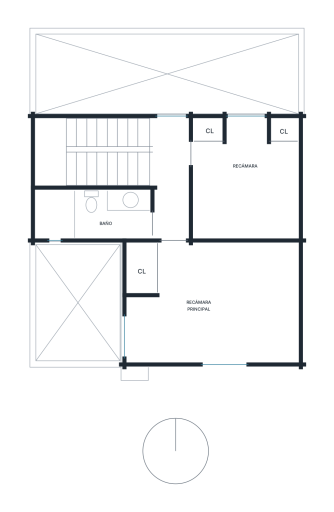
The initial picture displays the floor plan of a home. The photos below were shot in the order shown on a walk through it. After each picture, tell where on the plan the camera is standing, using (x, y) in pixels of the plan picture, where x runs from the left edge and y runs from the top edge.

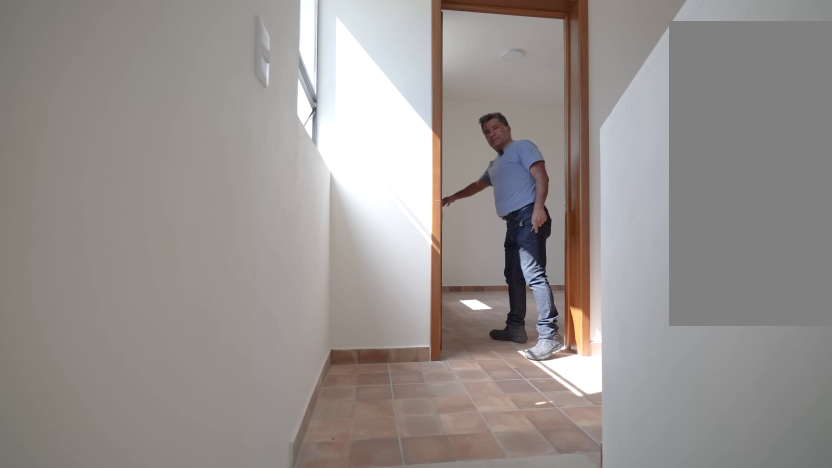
(106, 131)
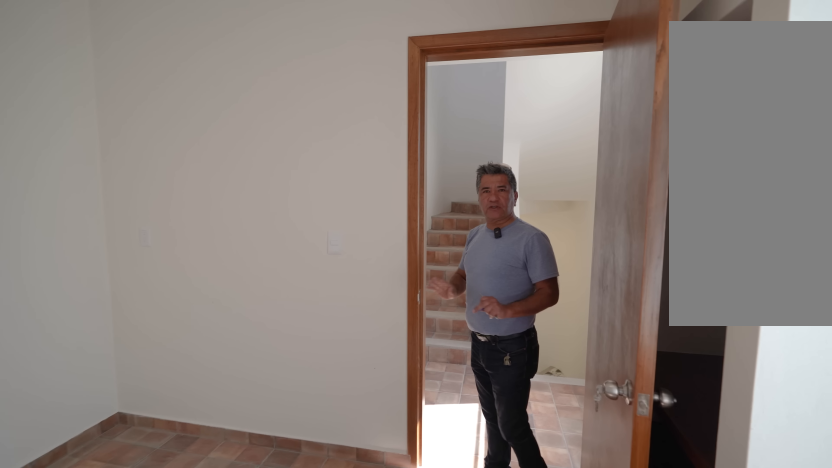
(280, 160)
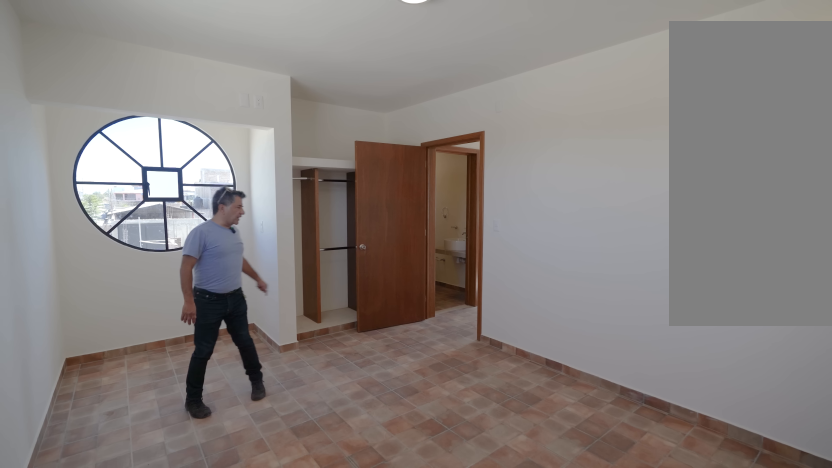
(237, 311)
